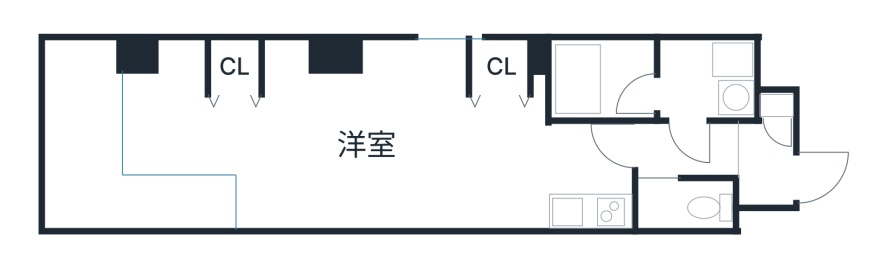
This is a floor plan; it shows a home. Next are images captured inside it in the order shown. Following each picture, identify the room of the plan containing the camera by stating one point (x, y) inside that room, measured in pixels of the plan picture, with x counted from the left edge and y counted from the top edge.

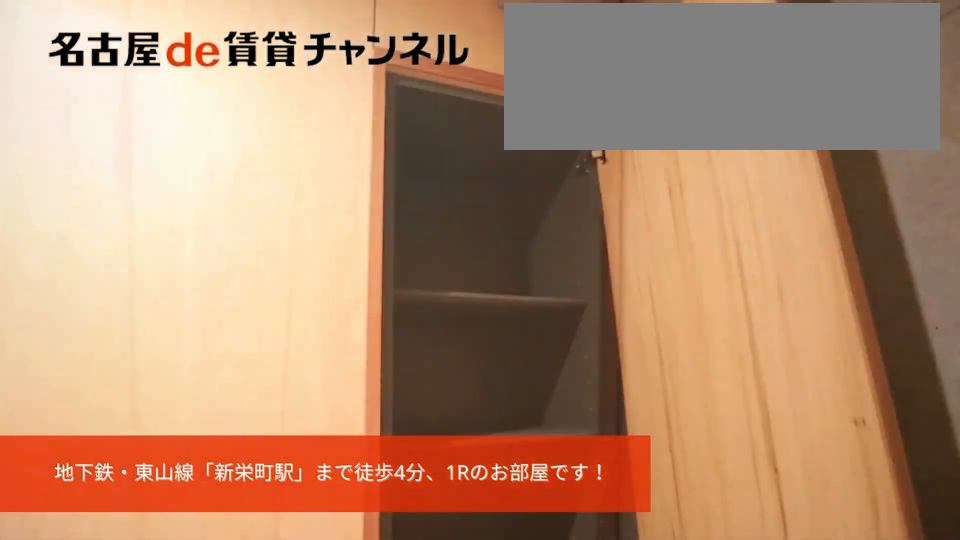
(776, 101)
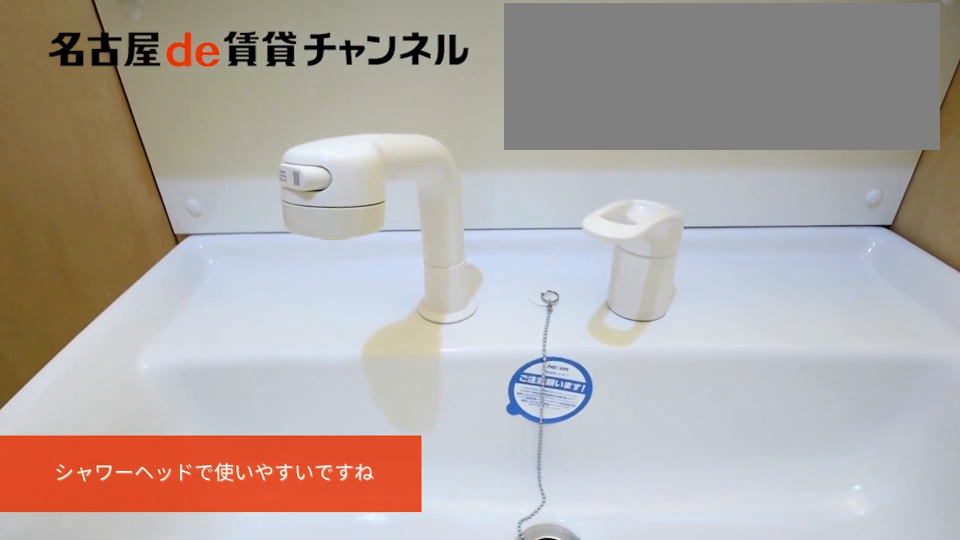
(707, 81)
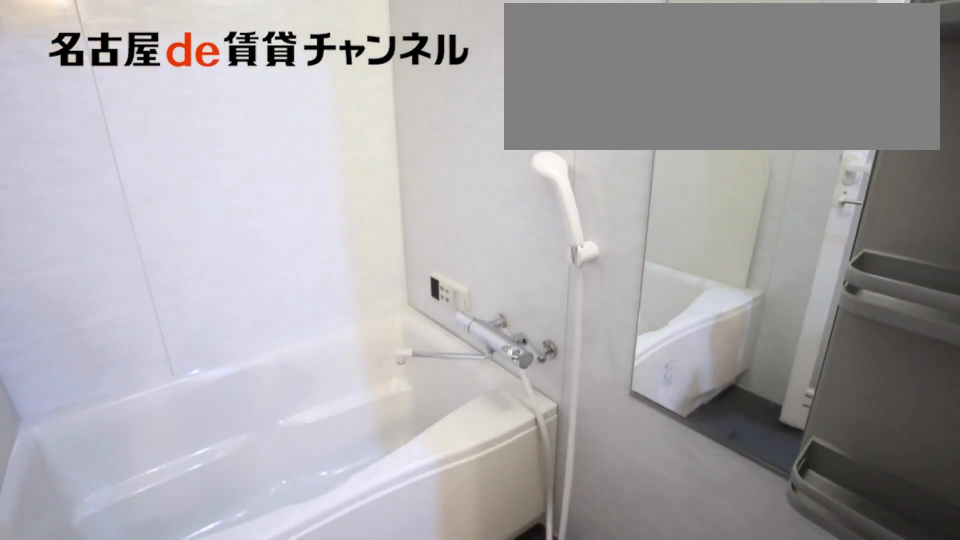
(603, 80)
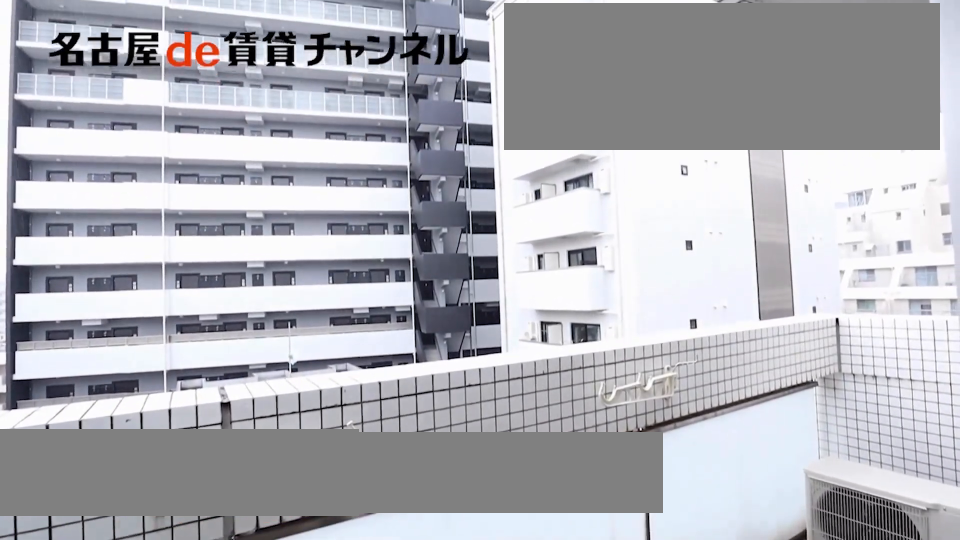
(118, 158)
